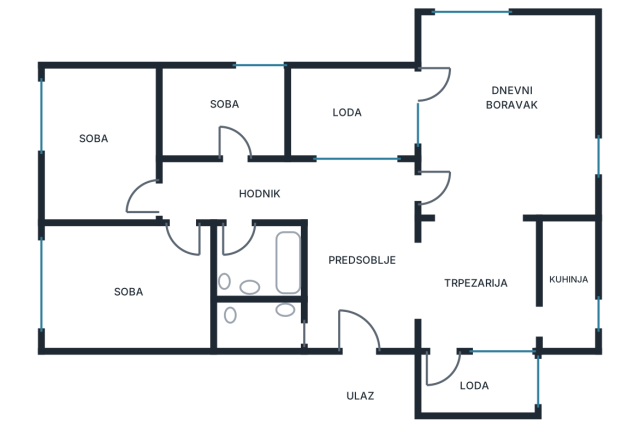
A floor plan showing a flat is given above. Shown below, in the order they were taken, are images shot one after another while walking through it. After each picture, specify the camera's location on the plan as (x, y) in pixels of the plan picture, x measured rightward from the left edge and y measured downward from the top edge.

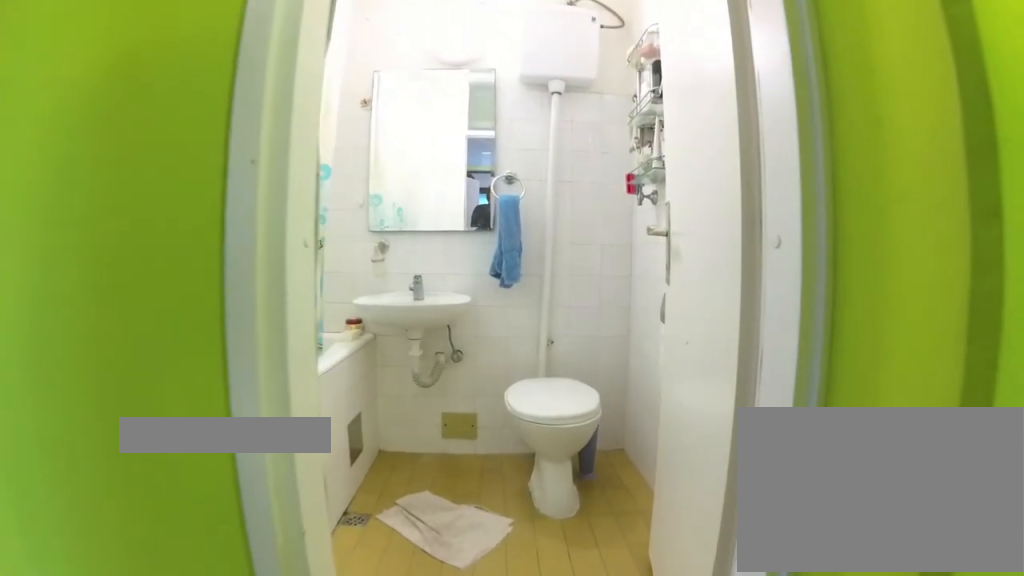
(245, 181)
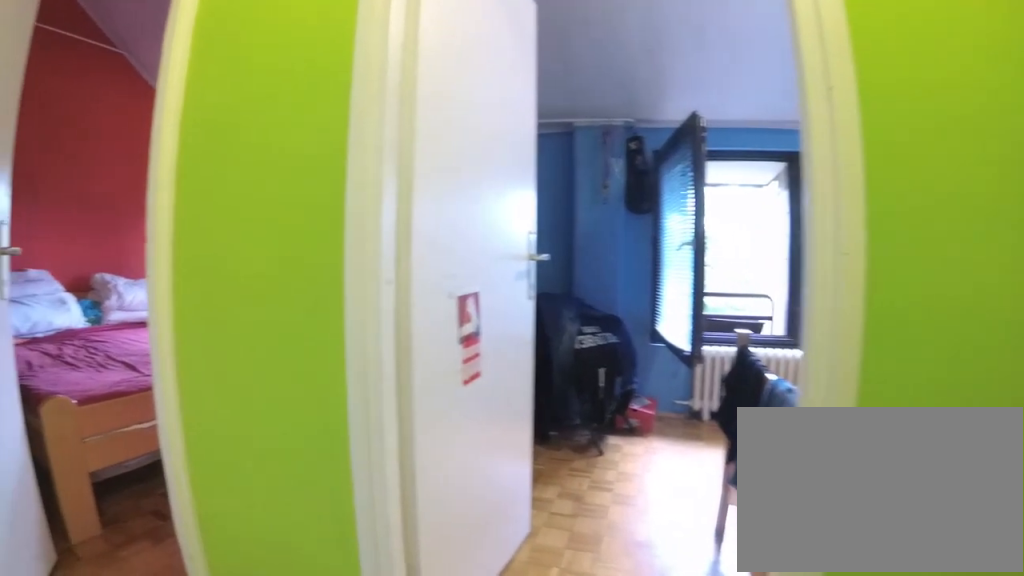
(213, 187)
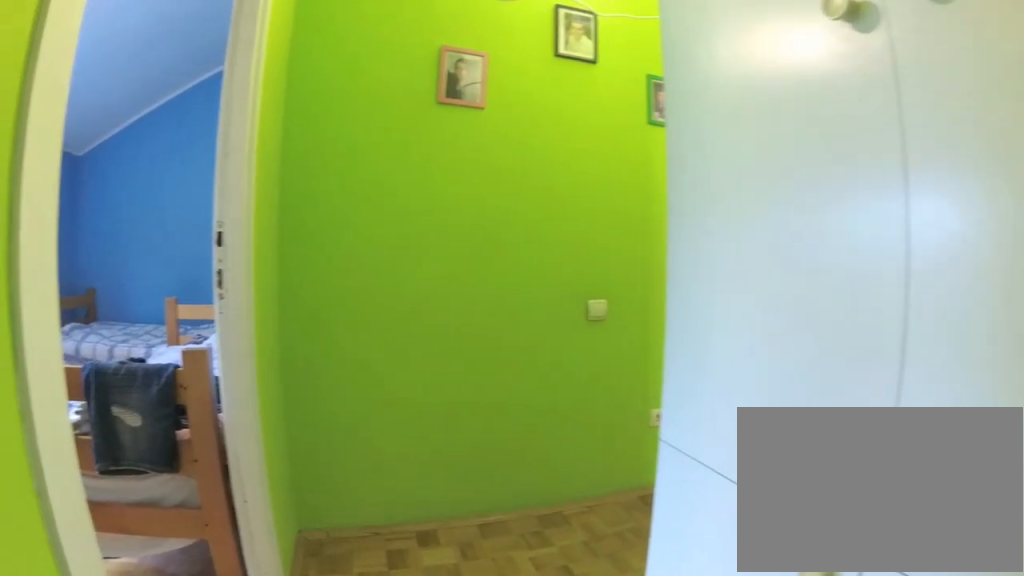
(185, 254)
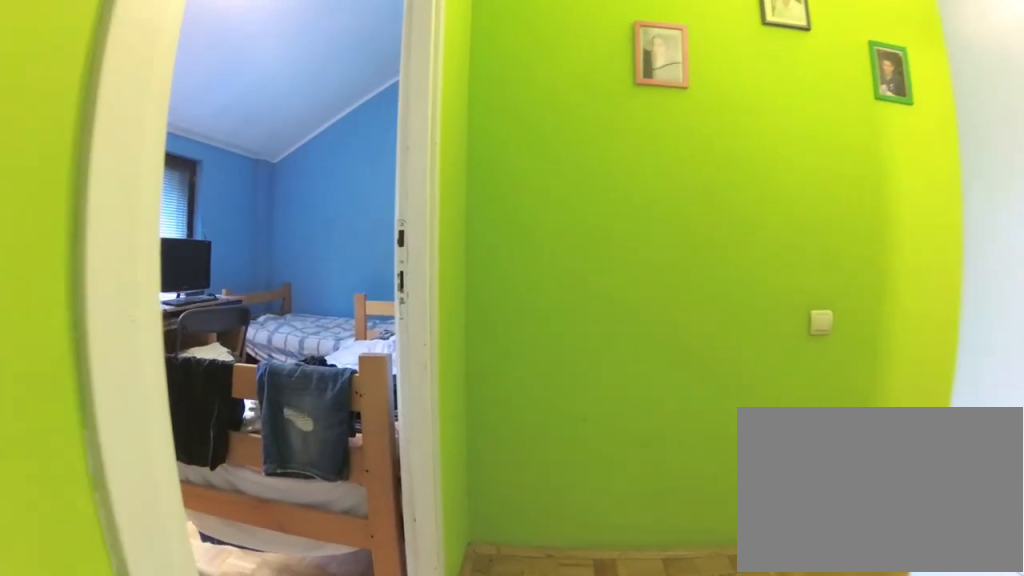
(185, 228)
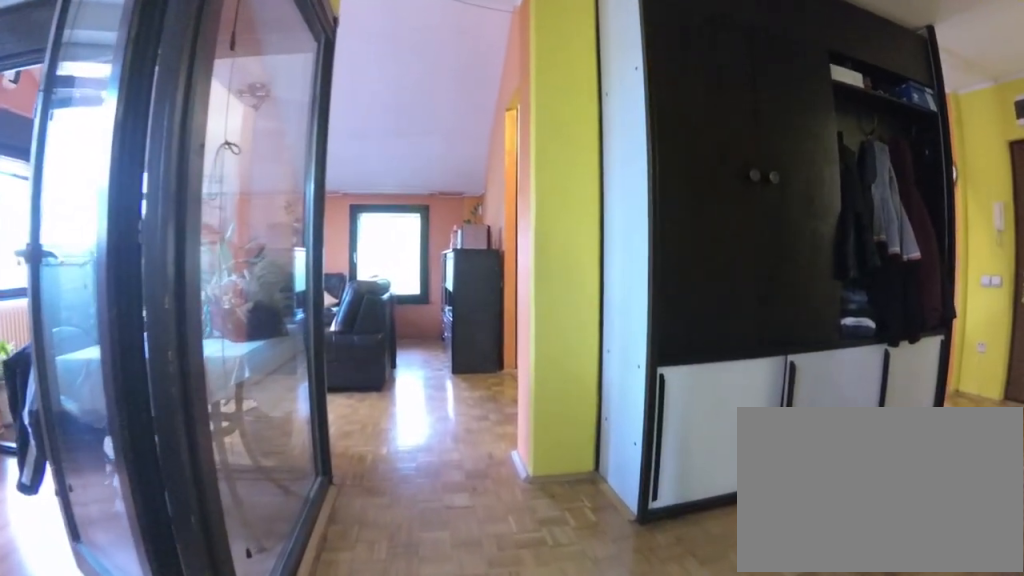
(285, 185)
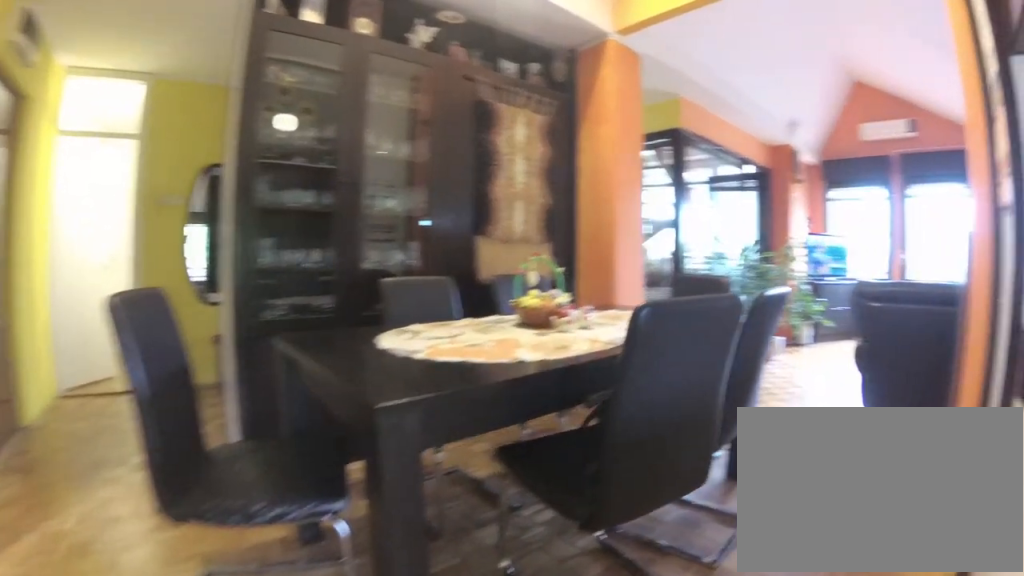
(544, 334)
